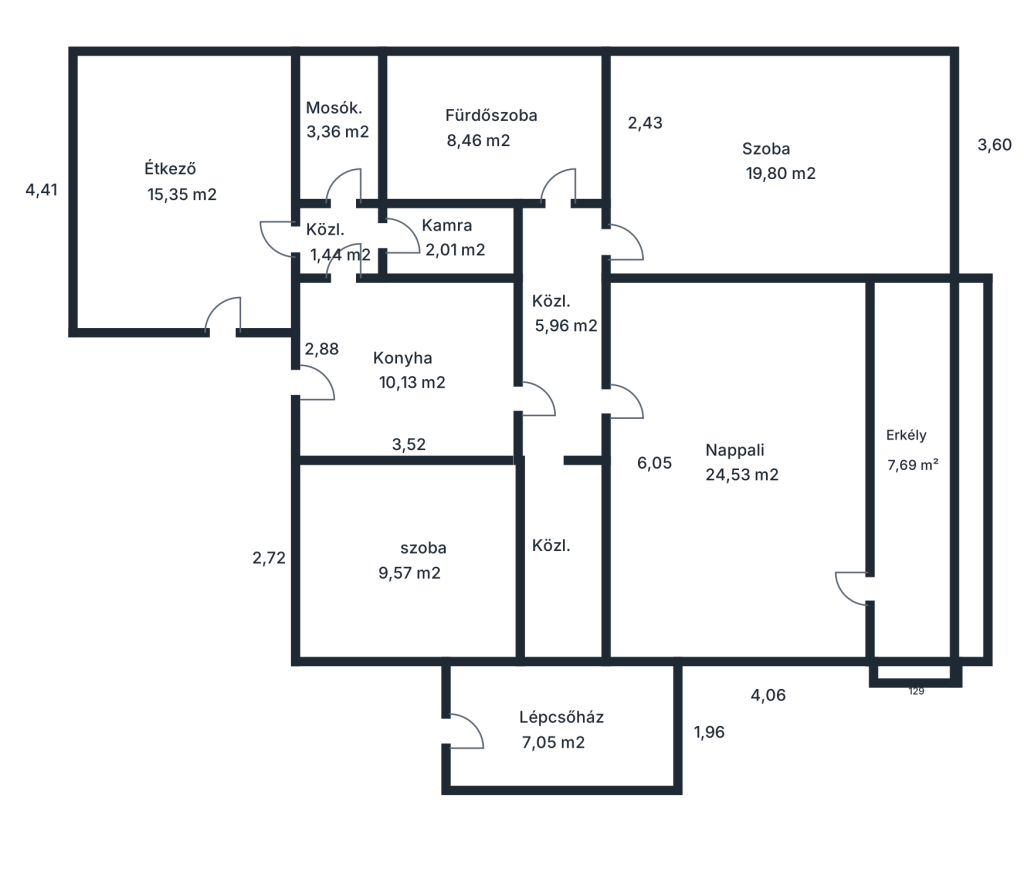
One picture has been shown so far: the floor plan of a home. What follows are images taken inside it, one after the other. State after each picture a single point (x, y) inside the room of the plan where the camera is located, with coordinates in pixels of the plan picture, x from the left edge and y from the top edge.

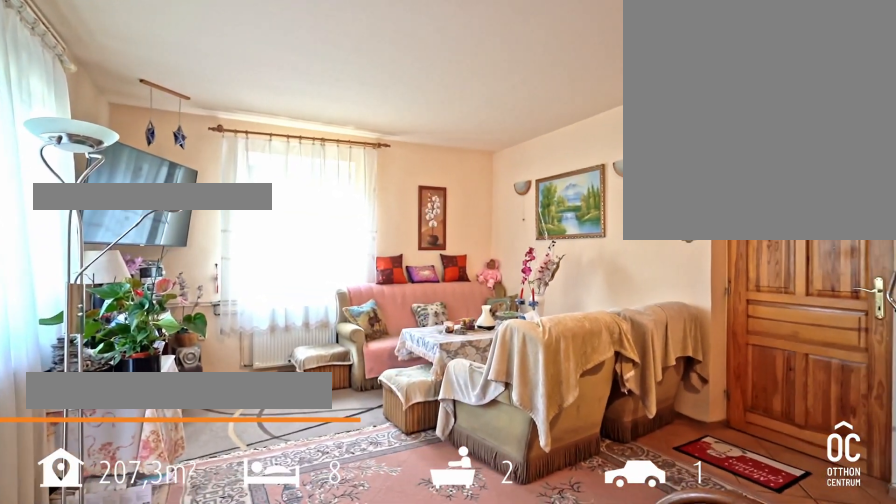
(732, 466)
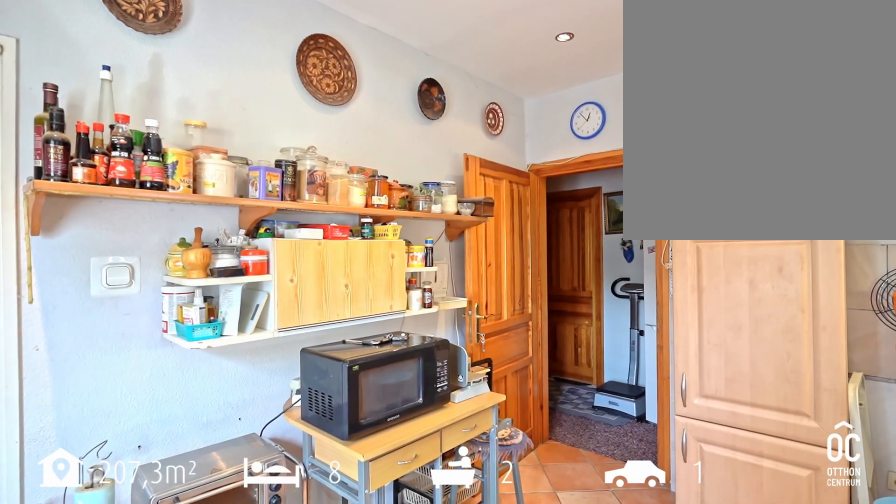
(405, 366)
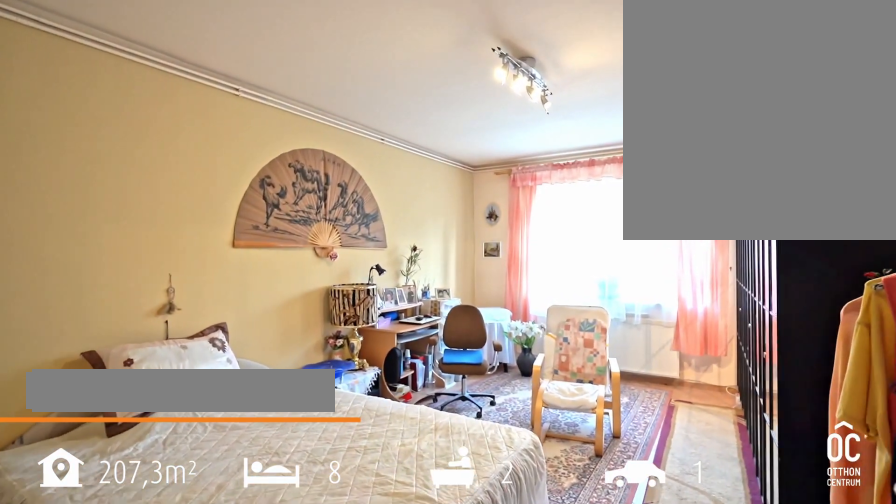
(778, 156)
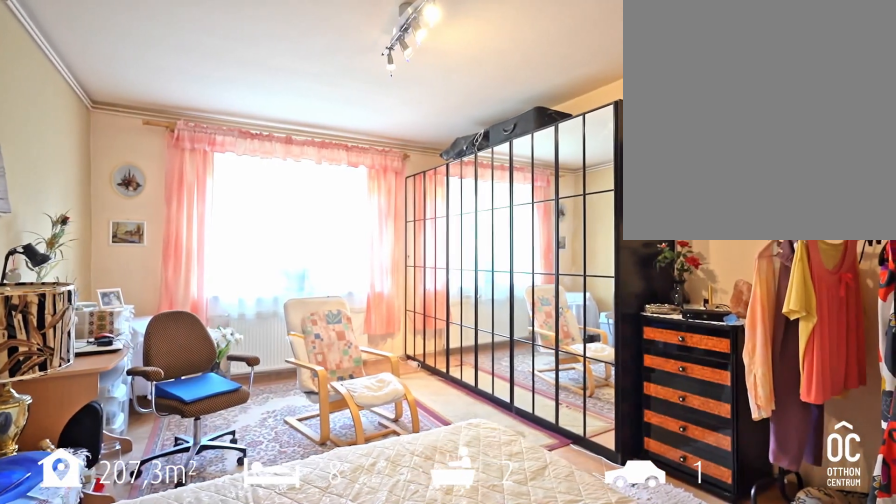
(778, 156)
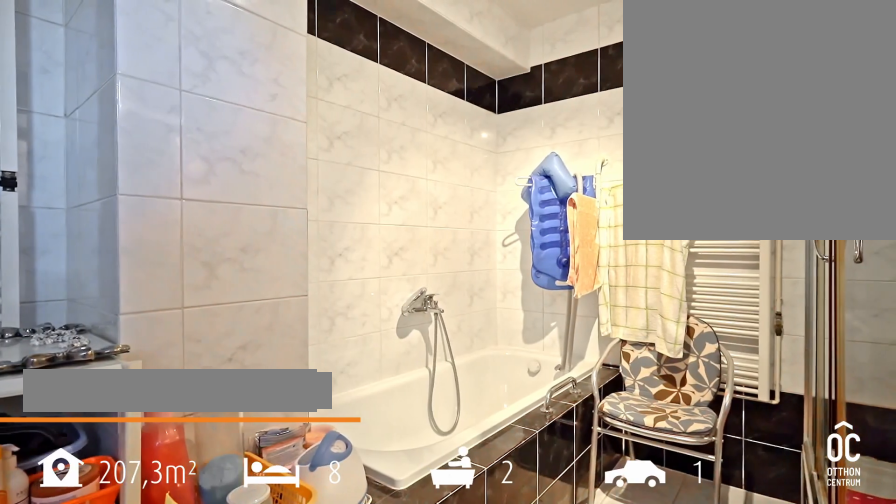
(487, 128)
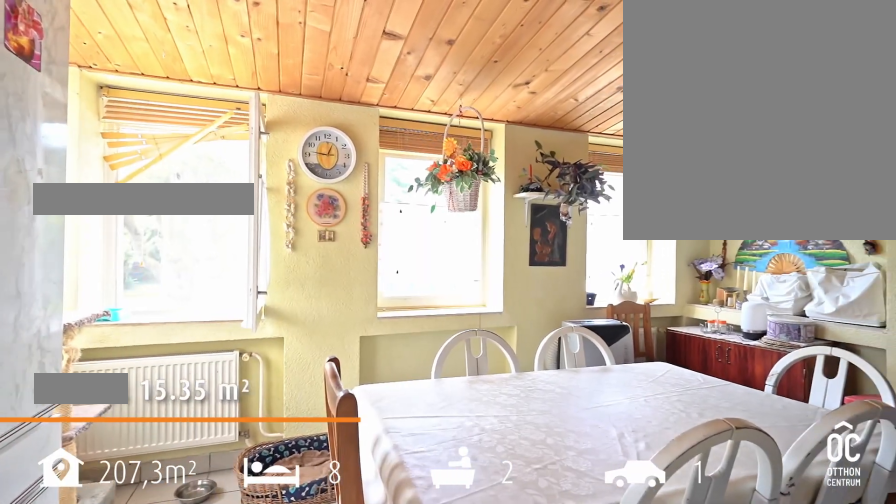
(184, 189)
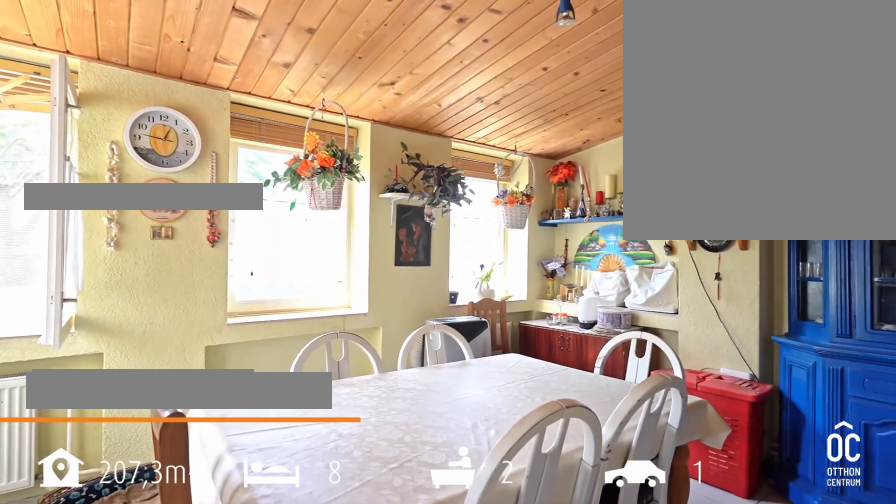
(184, 189)
